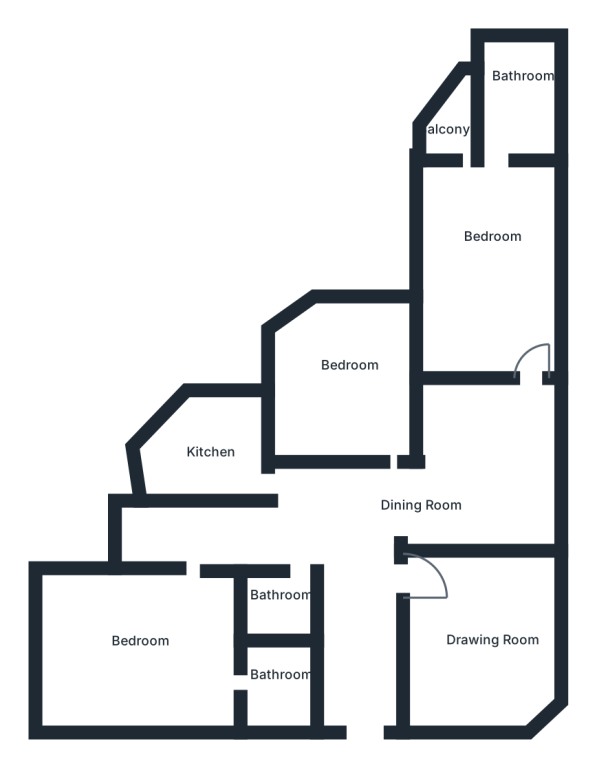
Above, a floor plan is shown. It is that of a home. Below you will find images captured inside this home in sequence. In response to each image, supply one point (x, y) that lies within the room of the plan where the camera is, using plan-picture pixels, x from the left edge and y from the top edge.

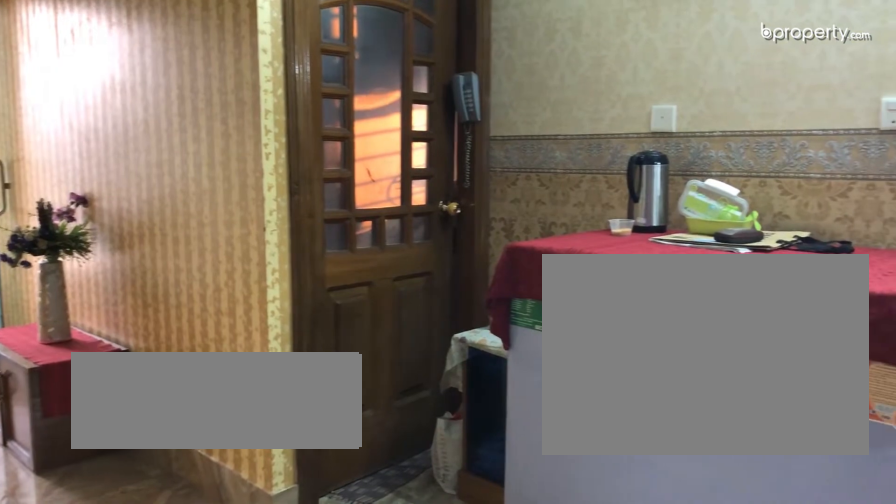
(345, 520)
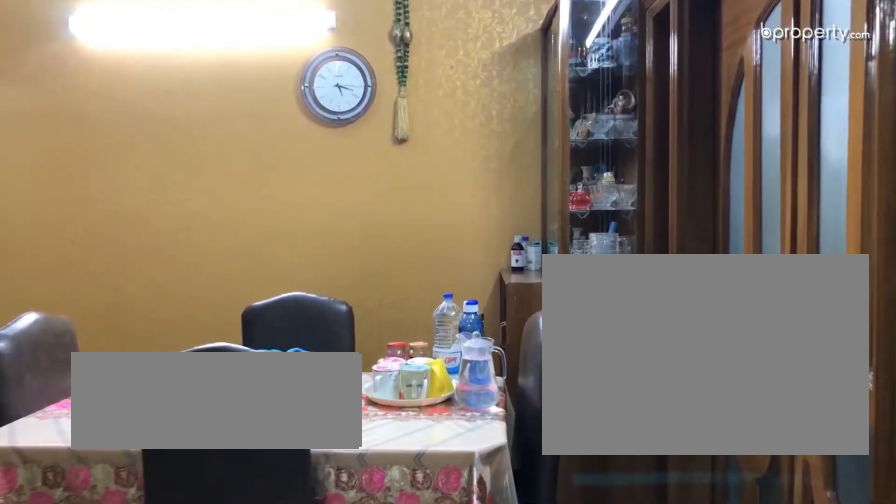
(490, 484)
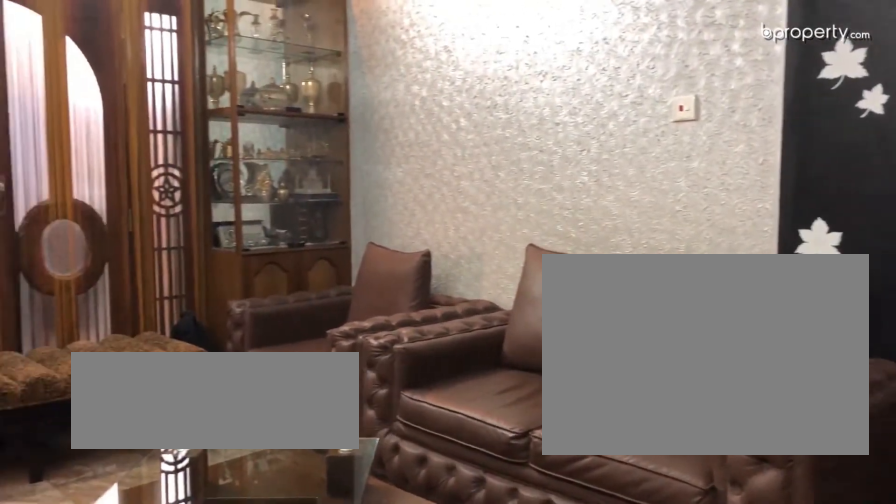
(491, 642)
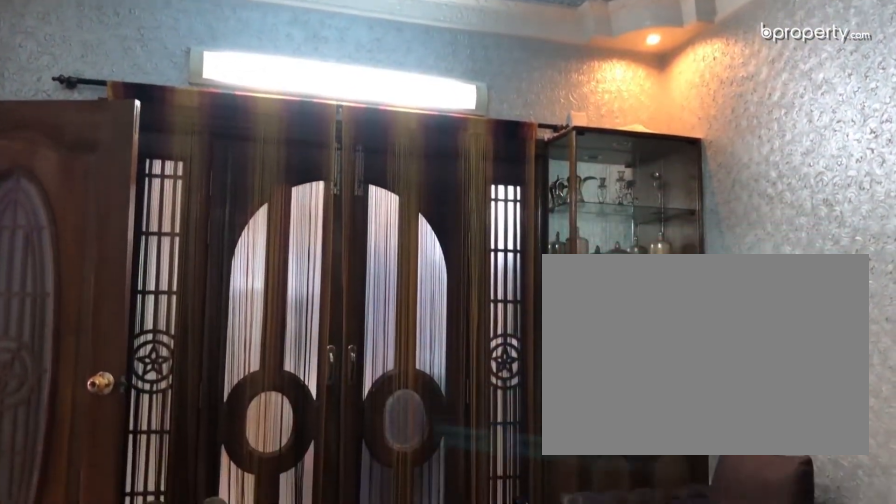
(486, 637)
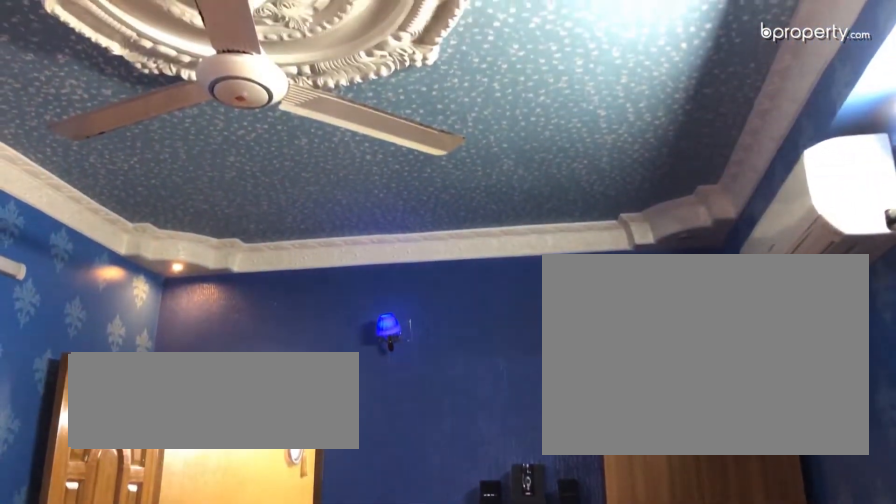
(507, 242)
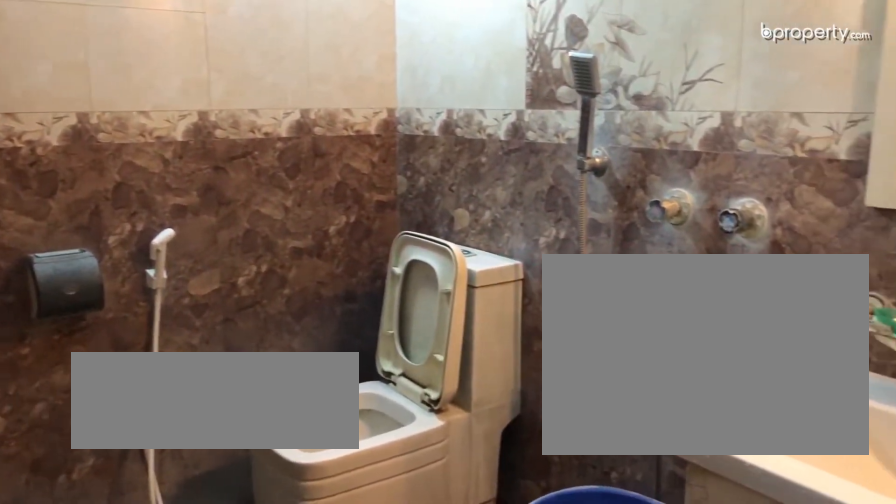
(515, 103)
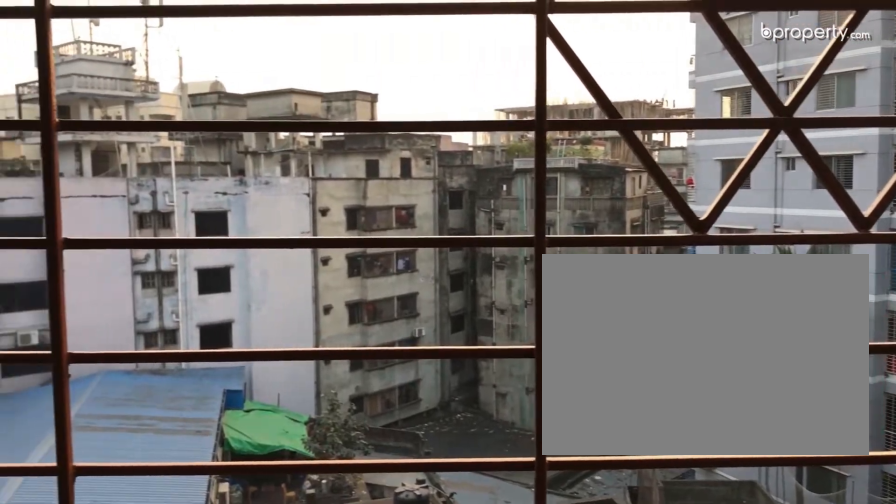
(459, 129)
